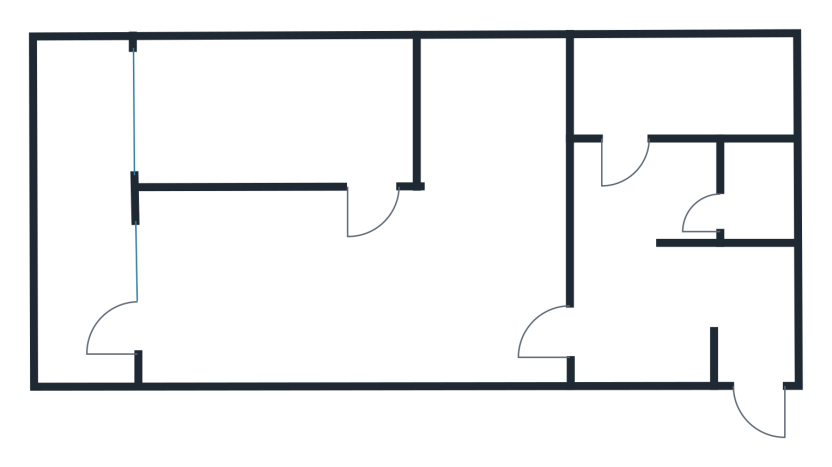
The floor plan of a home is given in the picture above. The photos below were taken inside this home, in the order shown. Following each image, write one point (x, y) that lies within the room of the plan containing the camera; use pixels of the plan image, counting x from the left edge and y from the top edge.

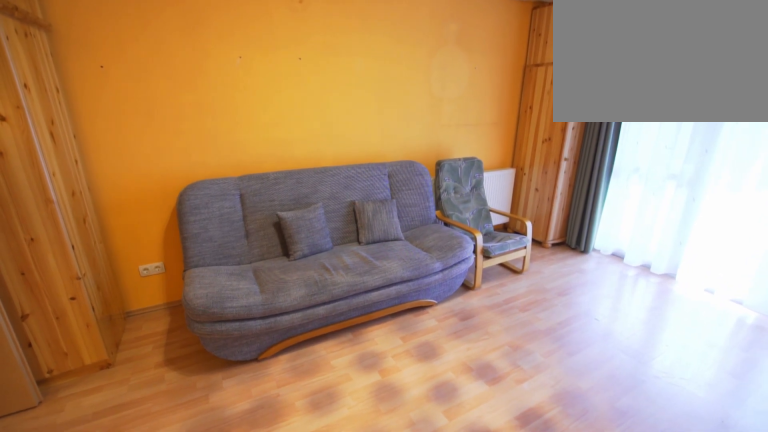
(354, 272)
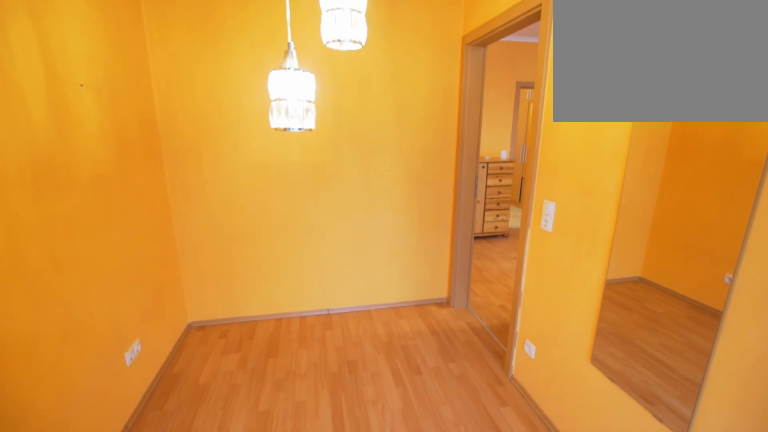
(282, 115)
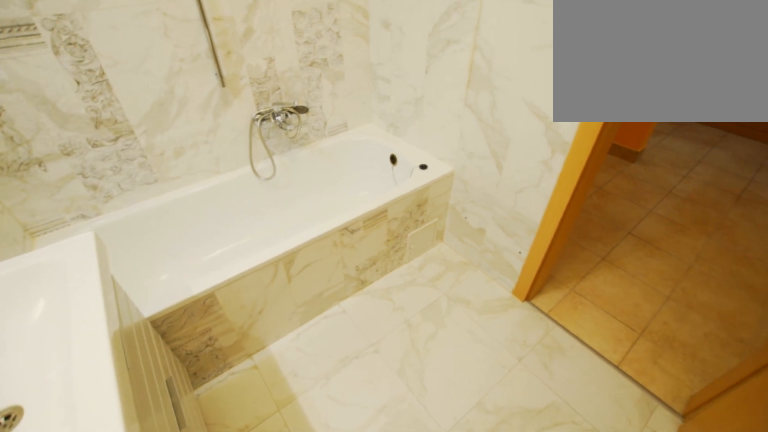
(673, 74)
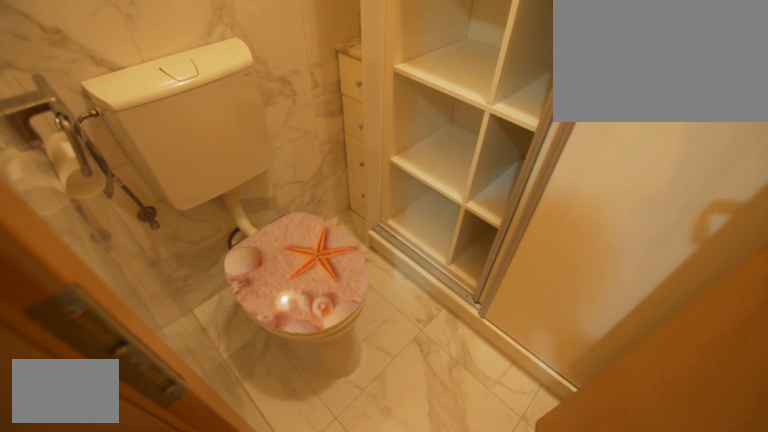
(756, 182)
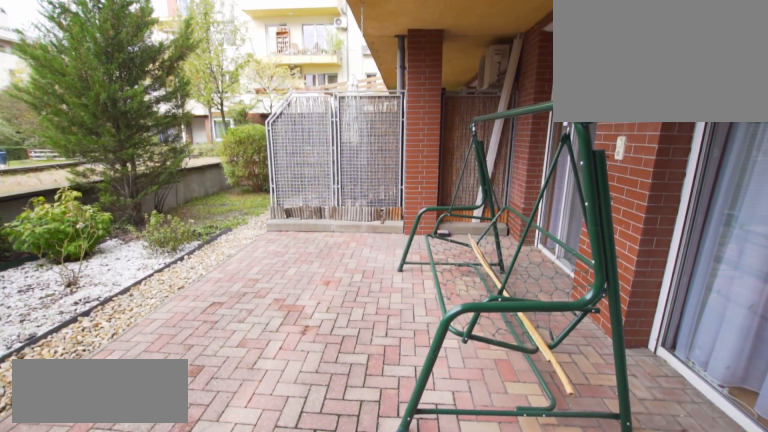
(83, 223)
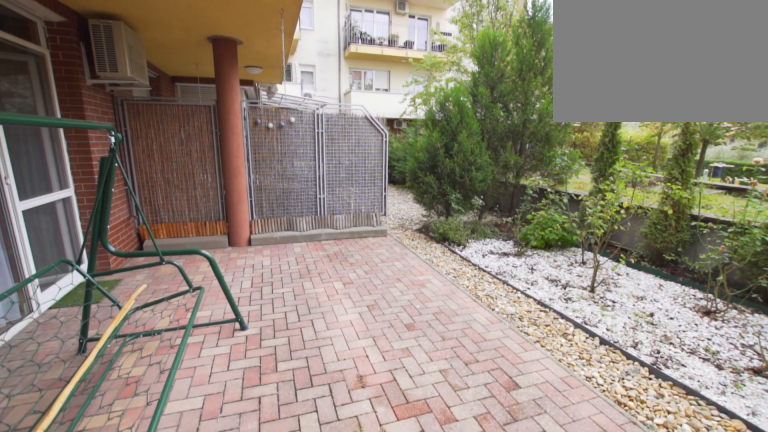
(83, 223)
